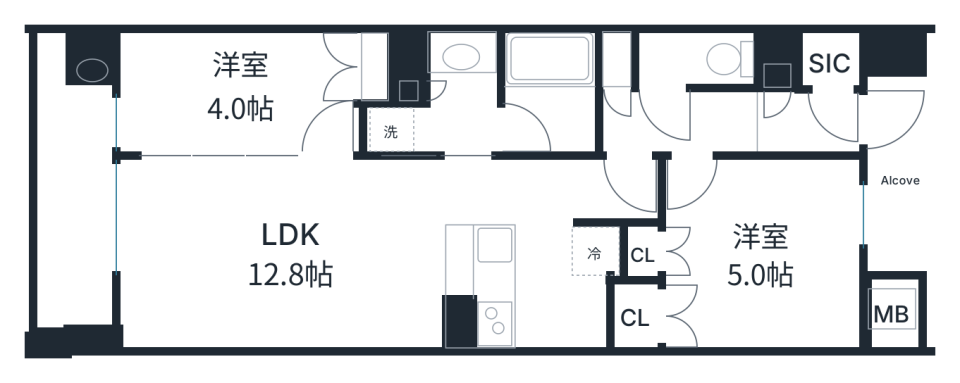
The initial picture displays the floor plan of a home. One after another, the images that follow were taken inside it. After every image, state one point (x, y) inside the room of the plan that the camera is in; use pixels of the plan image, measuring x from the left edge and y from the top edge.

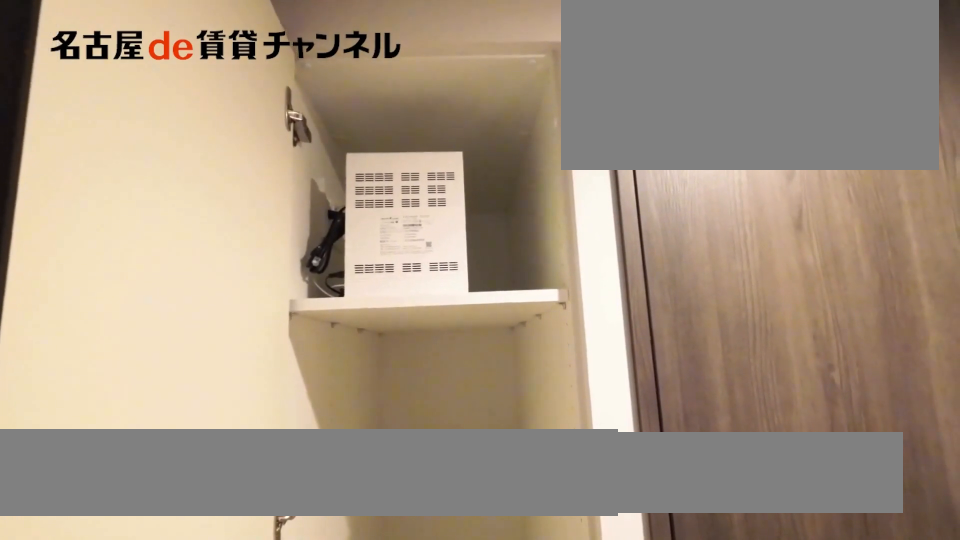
(616, 62)
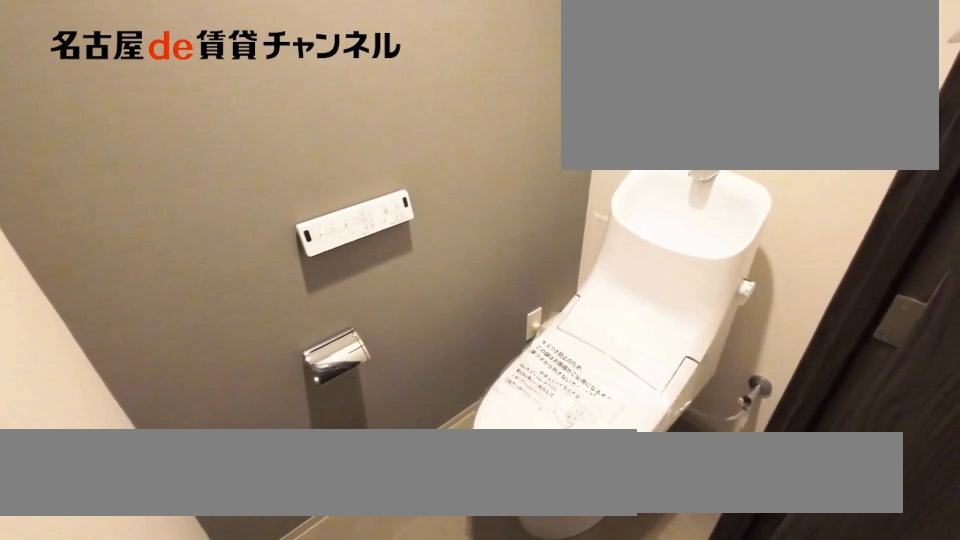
(695, 61)
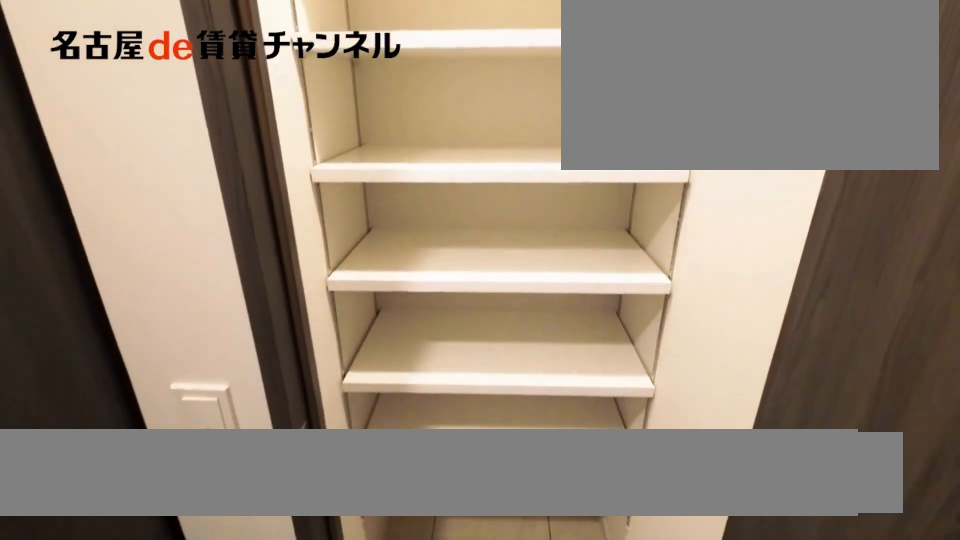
(831, 61)
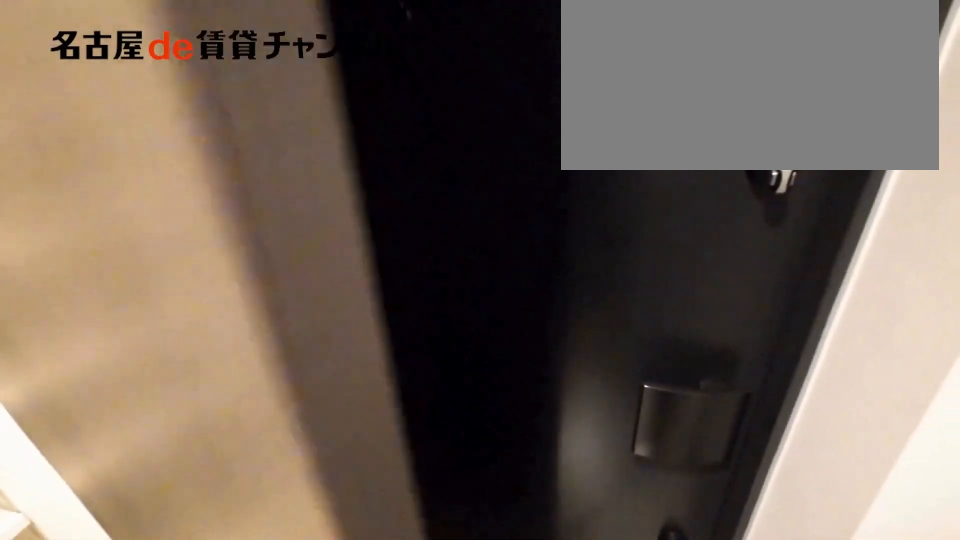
(831, 61)
